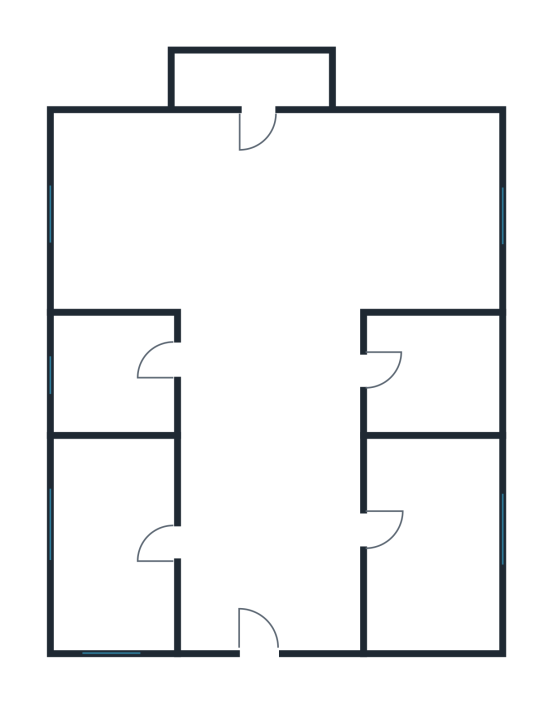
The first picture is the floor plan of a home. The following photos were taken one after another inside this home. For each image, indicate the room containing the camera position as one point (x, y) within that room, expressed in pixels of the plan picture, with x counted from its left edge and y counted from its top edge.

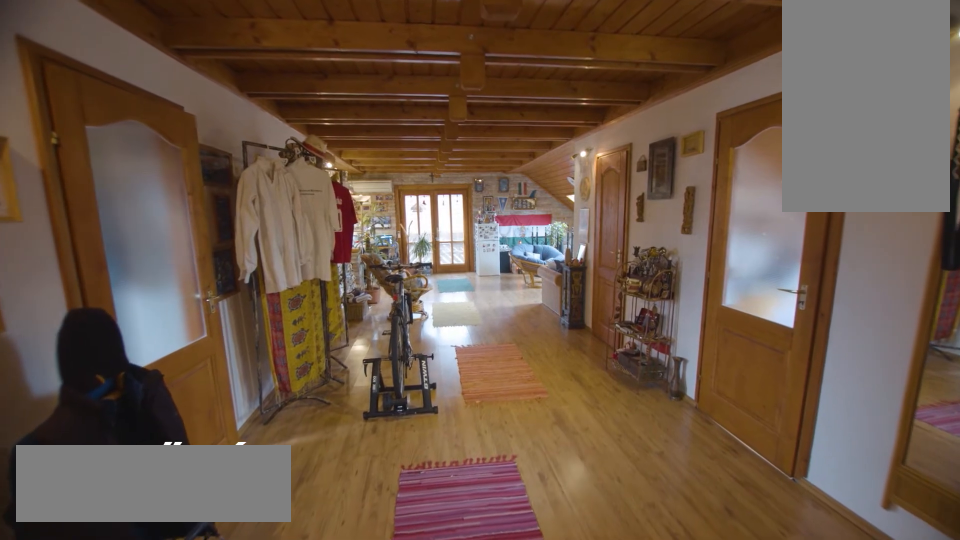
(268, 583)
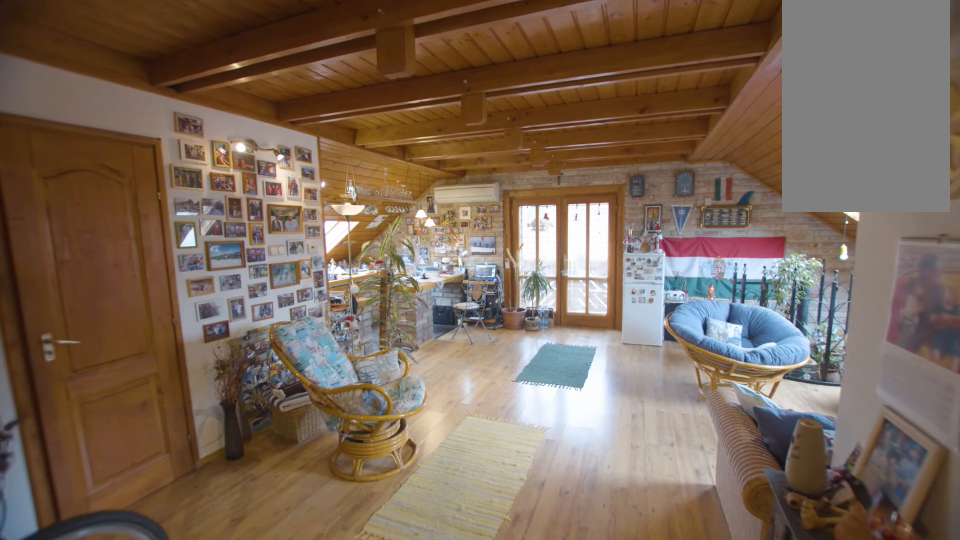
(268, 583)
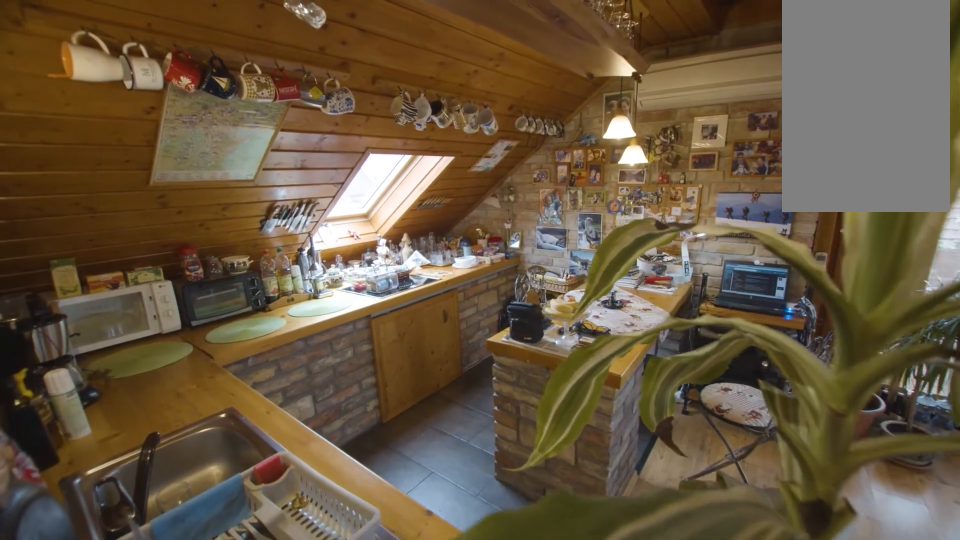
(123, 208)
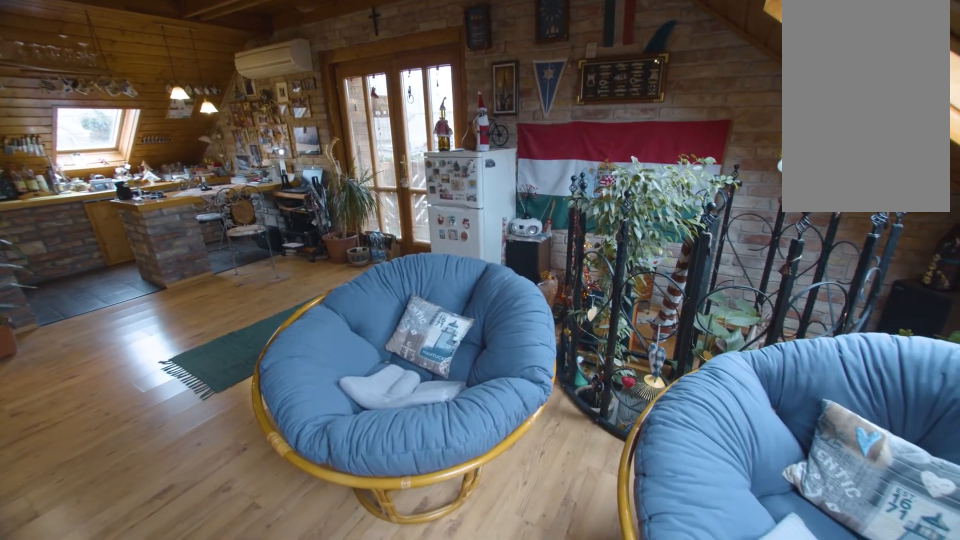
(424, 209)
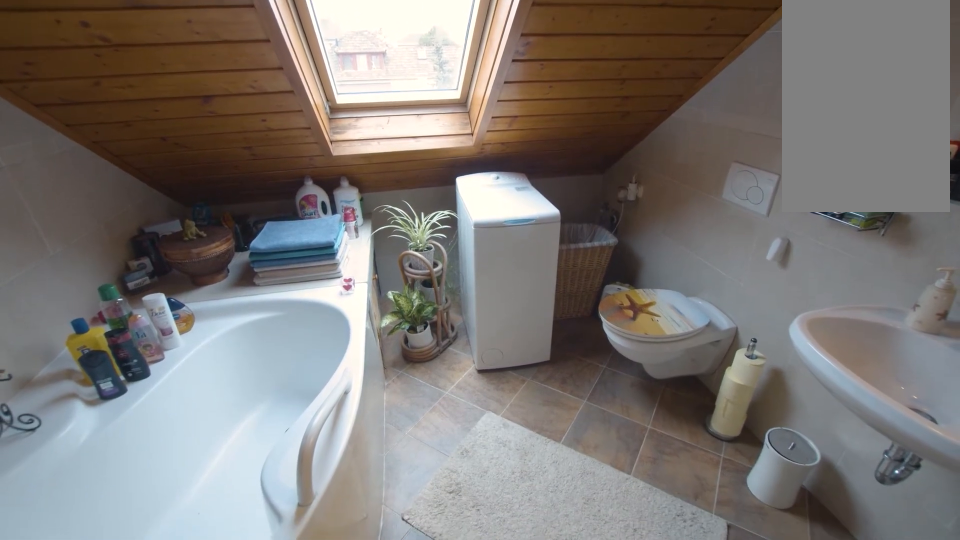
(114, 375)
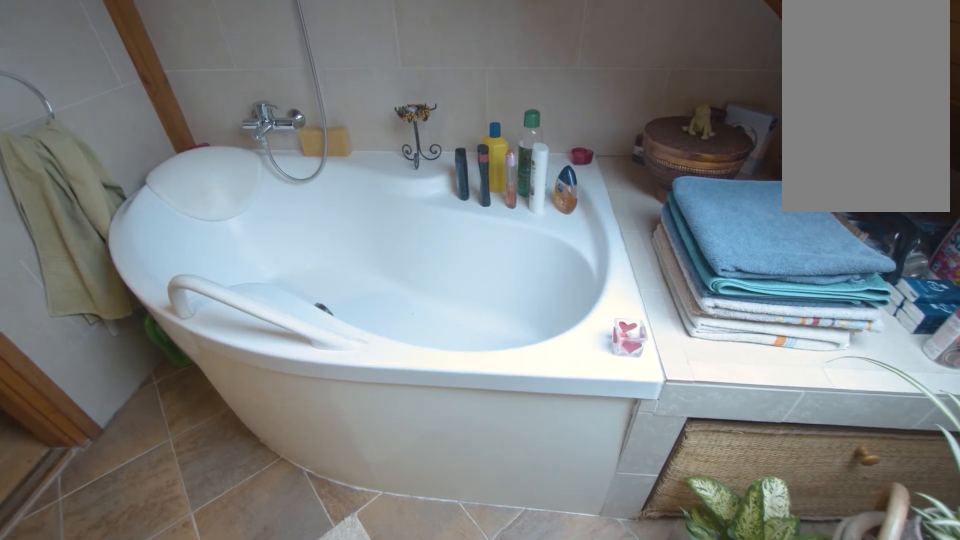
(114, 375)
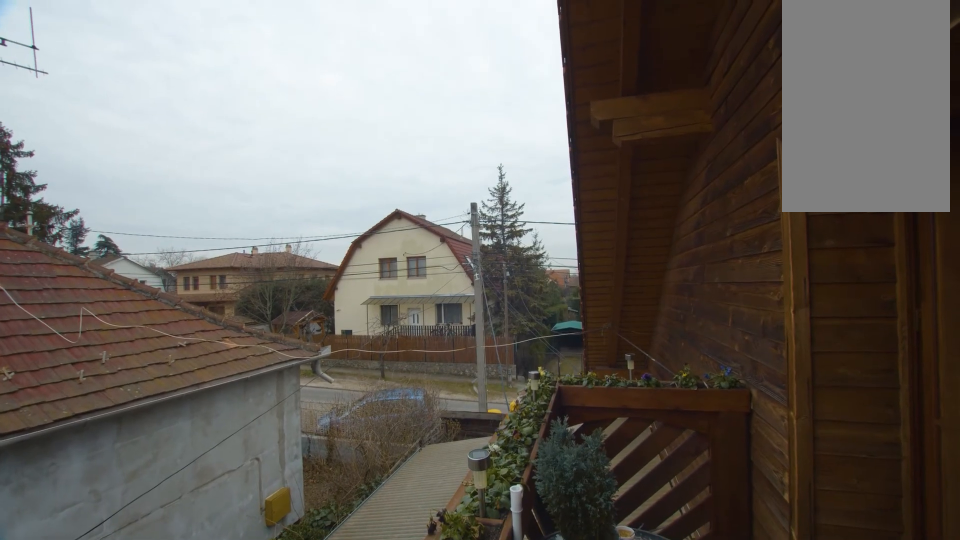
(254, 74)
